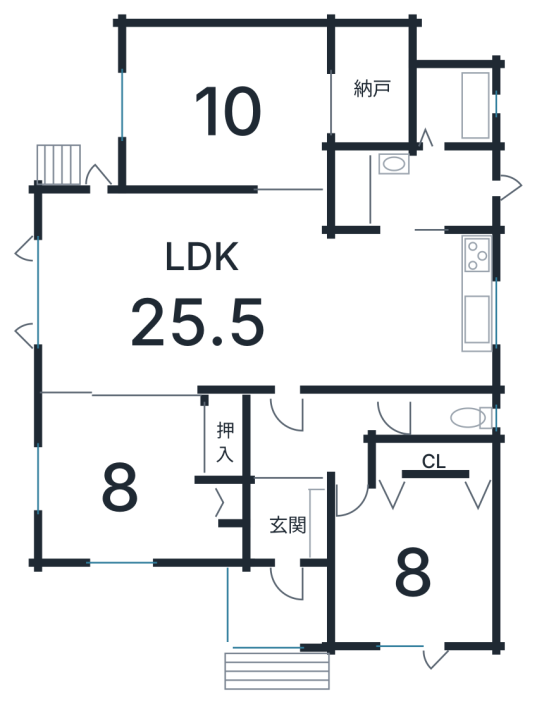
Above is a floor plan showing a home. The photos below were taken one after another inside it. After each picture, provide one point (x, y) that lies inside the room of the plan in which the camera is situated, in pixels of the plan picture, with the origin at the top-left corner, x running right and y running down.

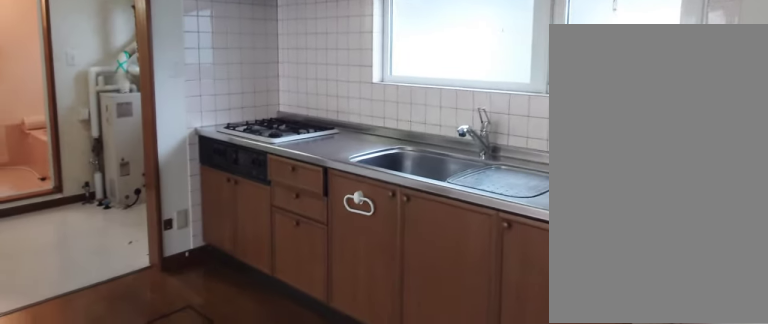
(426, 318)
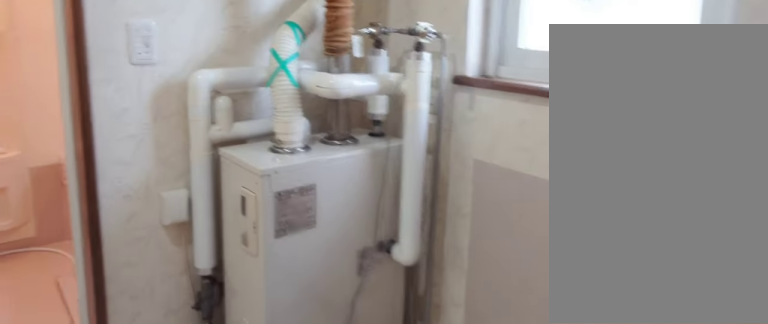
(424, 187)
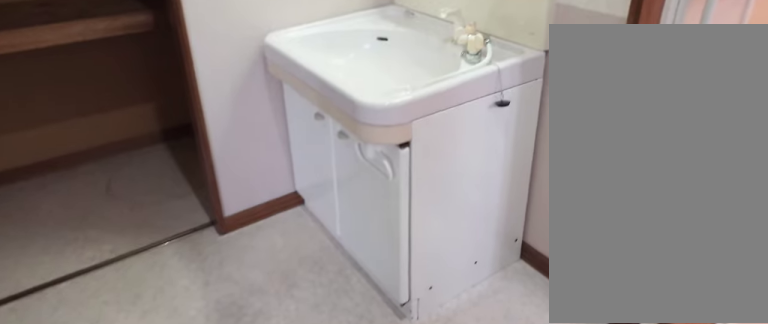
(424, 187)
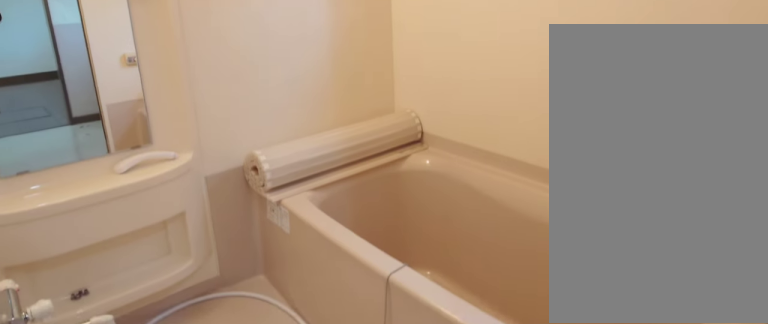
(454, 106)
